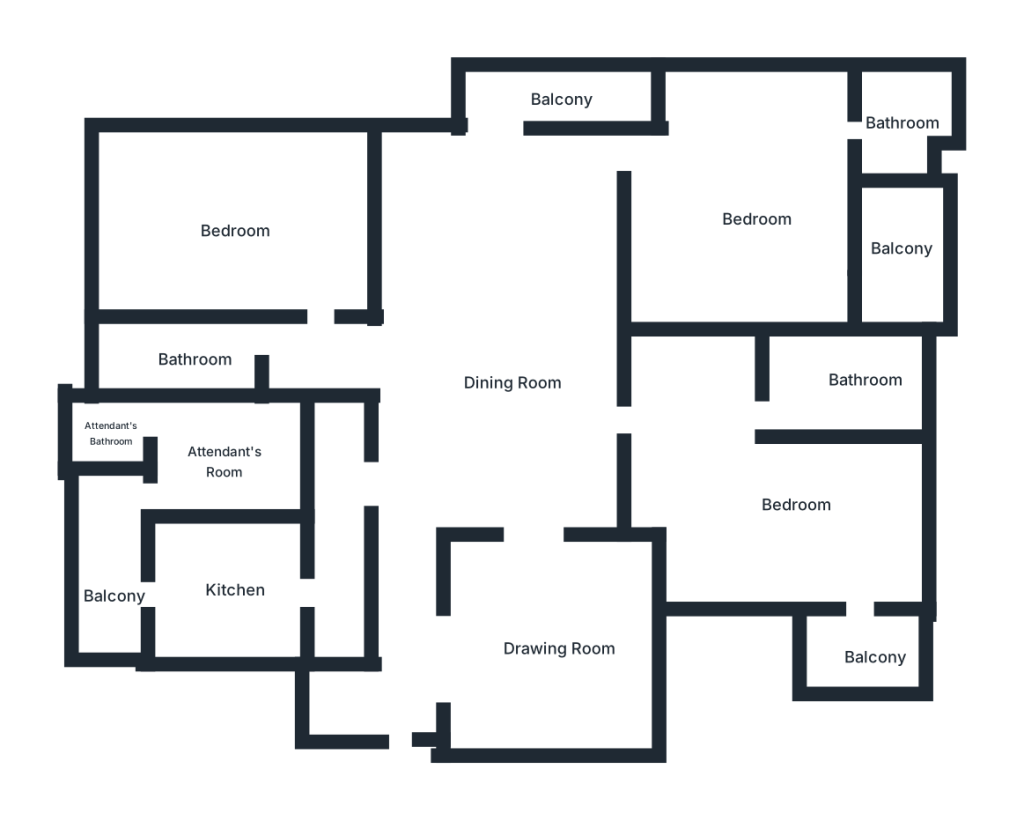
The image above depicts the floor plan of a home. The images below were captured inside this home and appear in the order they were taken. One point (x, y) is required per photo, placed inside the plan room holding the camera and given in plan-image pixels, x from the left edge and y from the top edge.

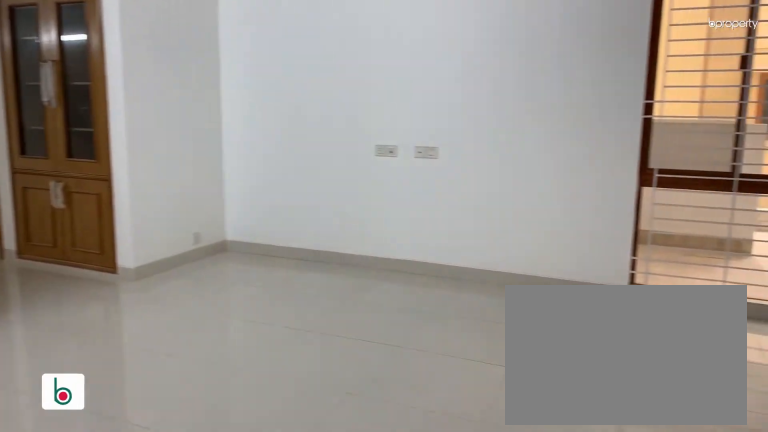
(560, 643)
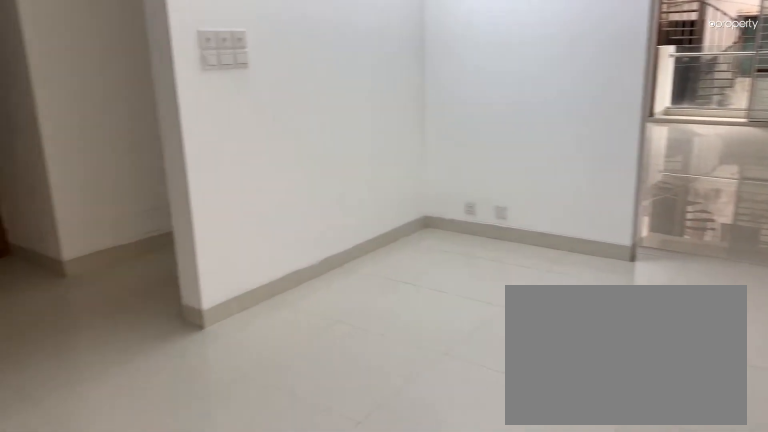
(560, 643)
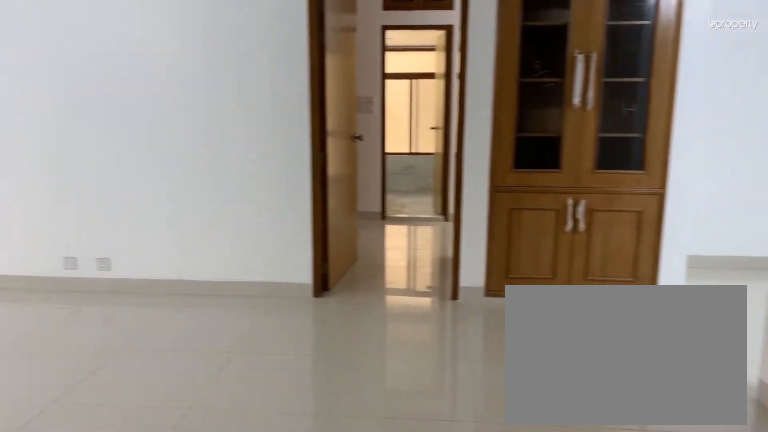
(519, 384)
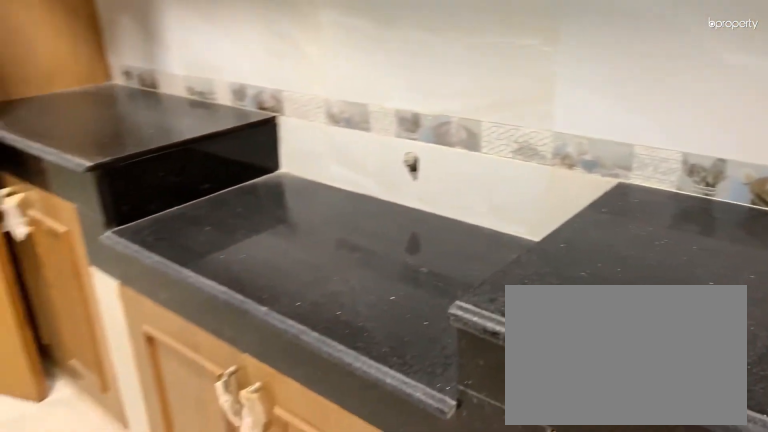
(236, 585)
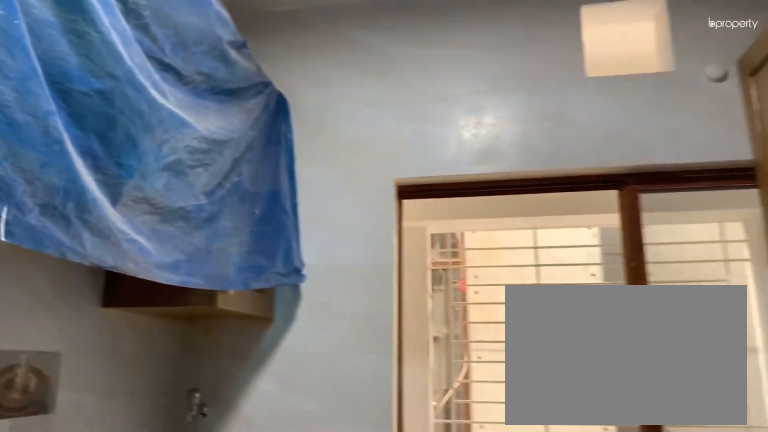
(236, 586)
